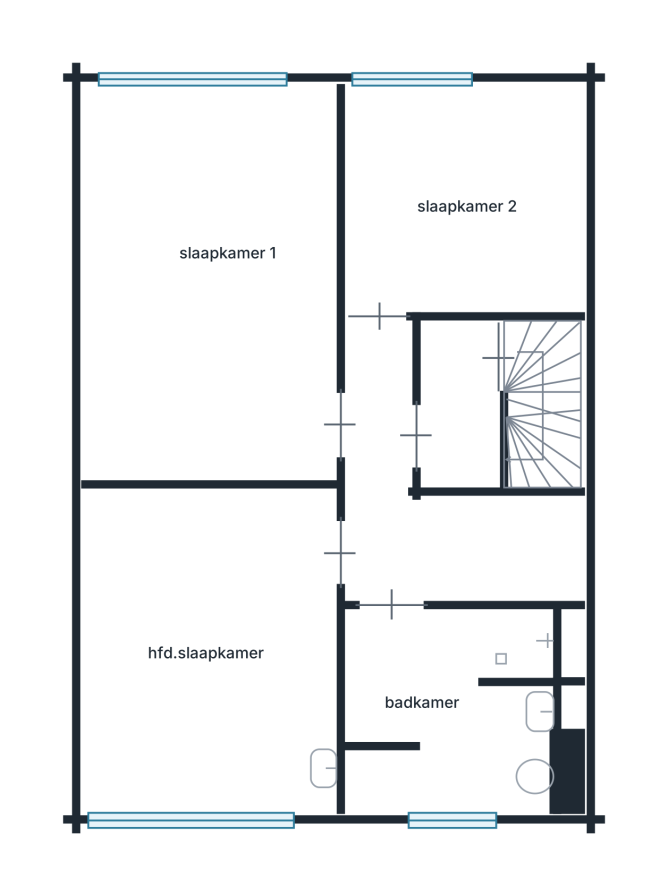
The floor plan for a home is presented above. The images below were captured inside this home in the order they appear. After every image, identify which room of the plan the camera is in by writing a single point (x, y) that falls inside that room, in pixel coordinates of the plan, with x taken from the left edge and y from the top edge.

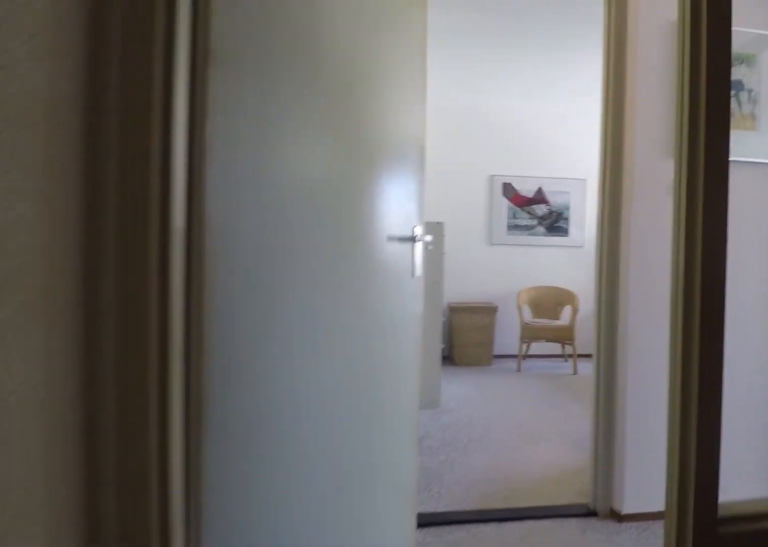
(436, 504)
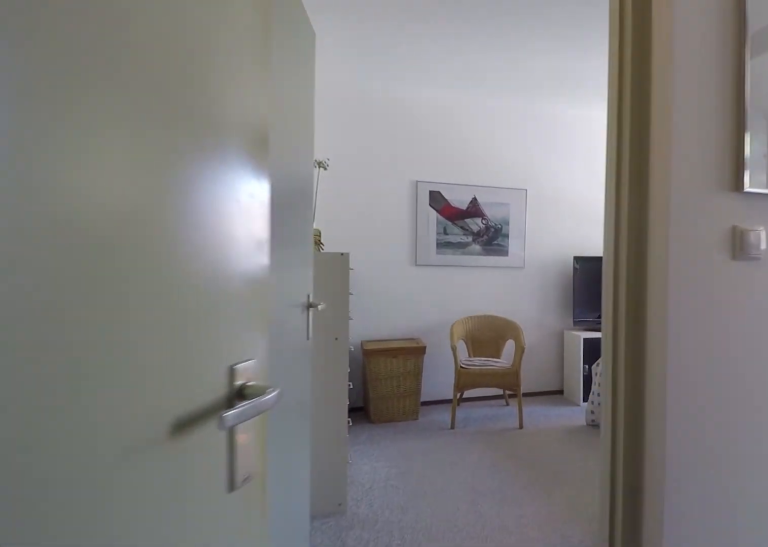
(436, 504)
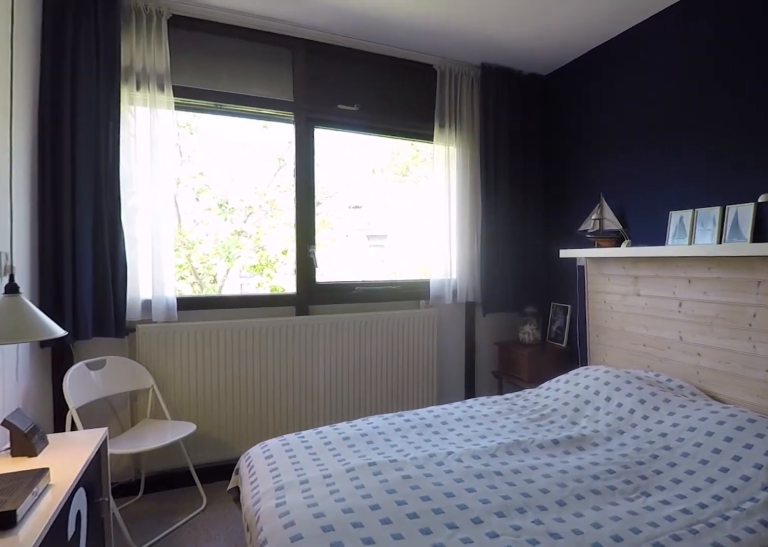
(211, 284)
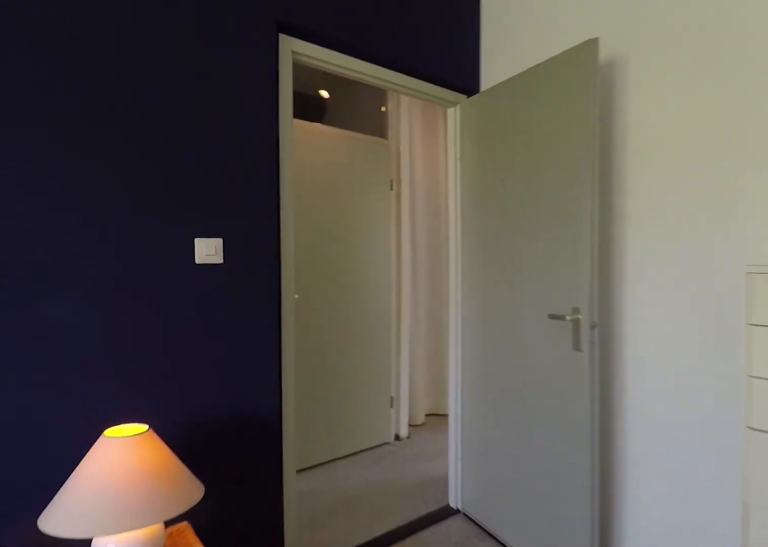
(211, 284)
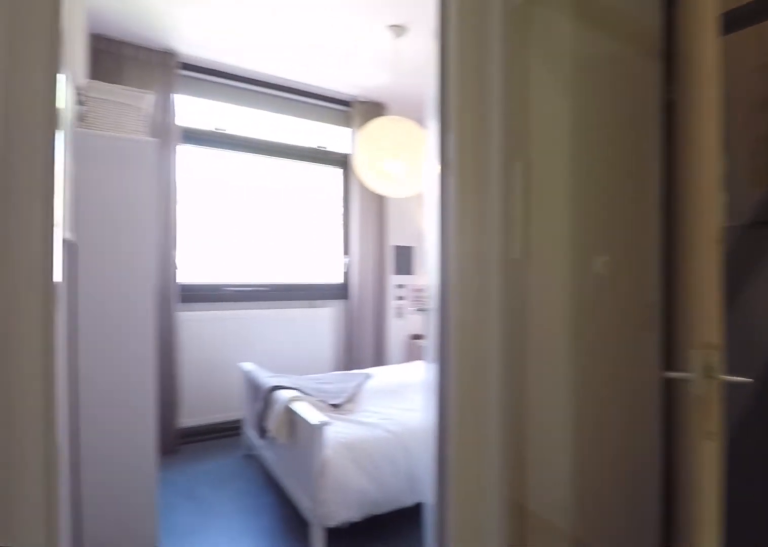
(436, 504)
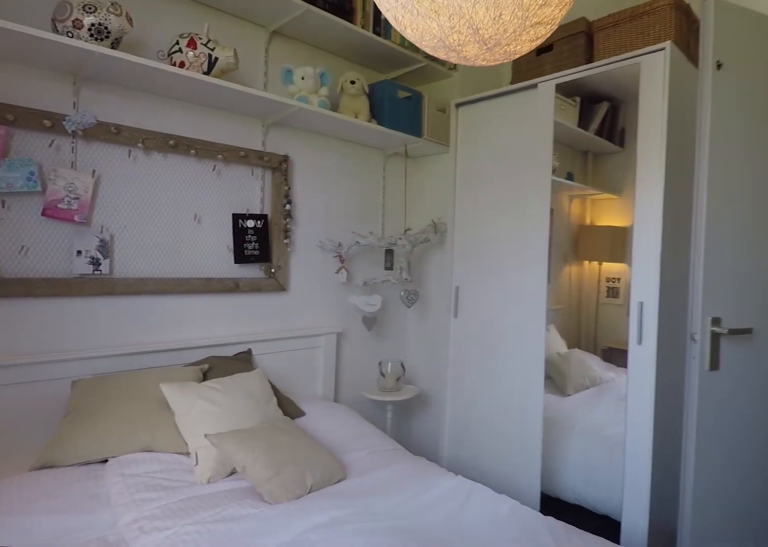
(463, 200)
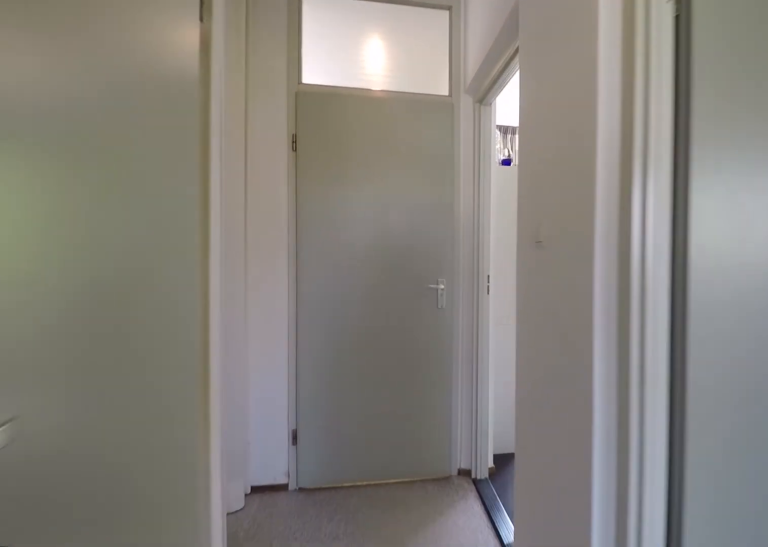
(436, 504)
